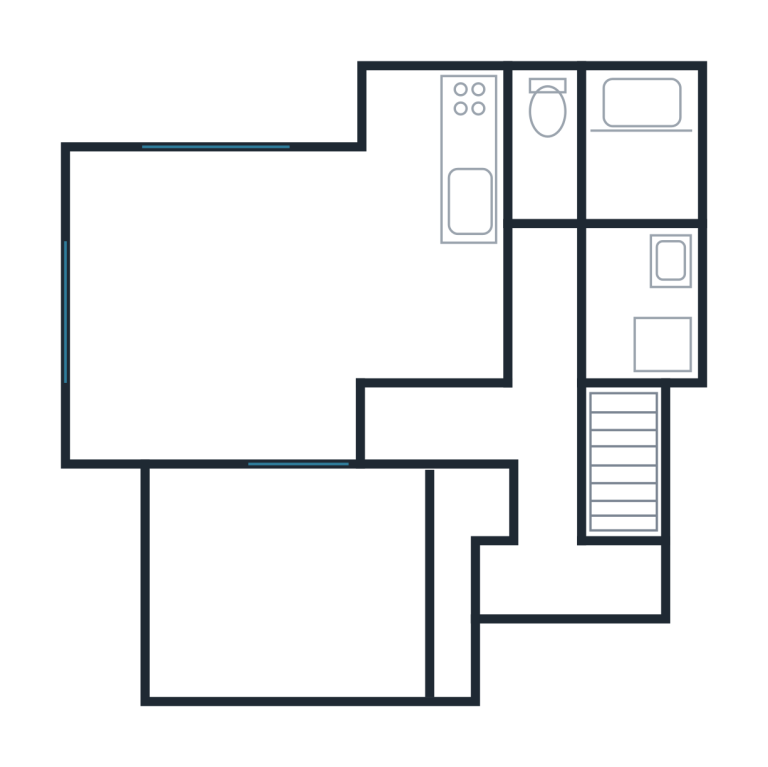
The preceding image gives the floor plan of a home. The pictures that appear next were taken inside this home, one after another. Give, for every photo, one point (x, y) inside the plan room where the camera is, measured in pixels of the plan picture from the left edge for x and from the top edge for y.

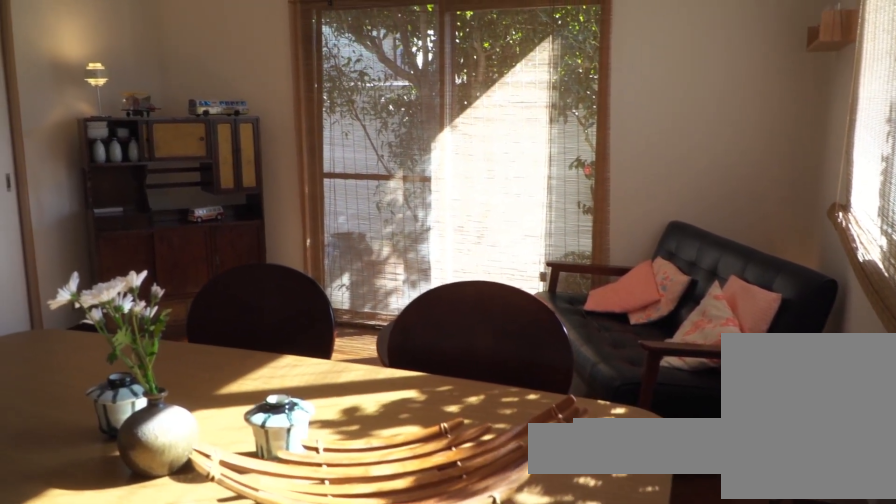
(218, 304)
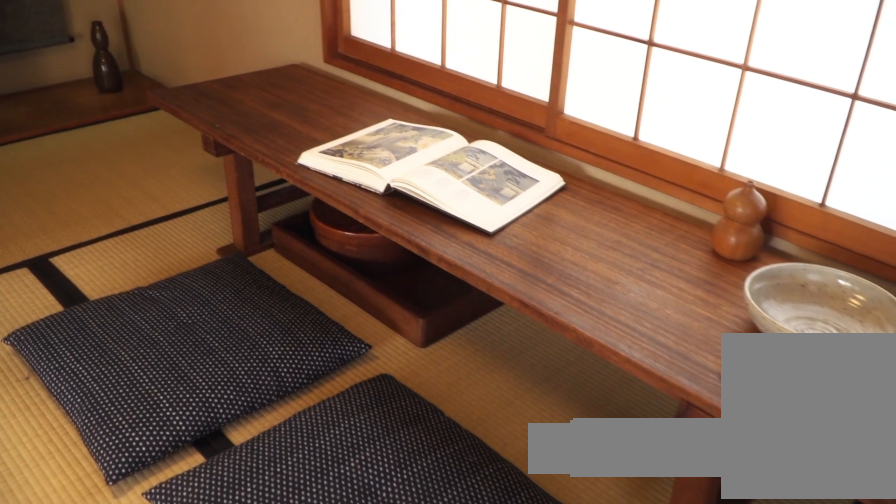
(317, 579)
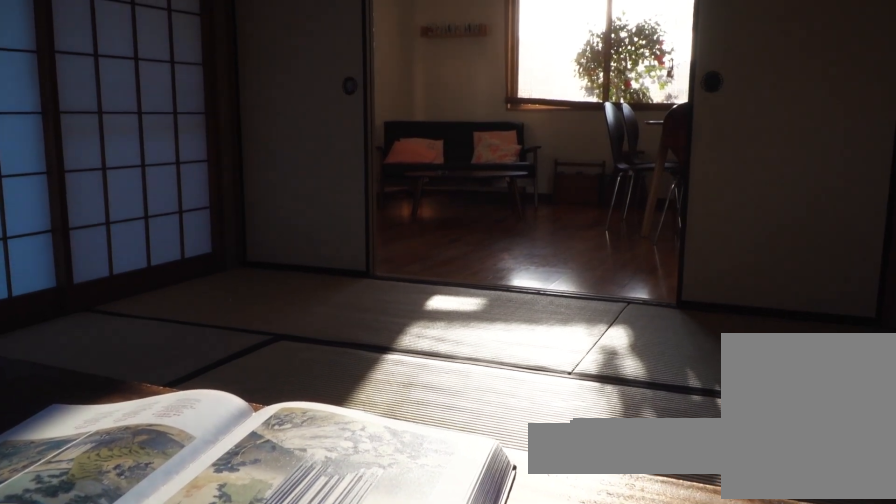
(317, 579)
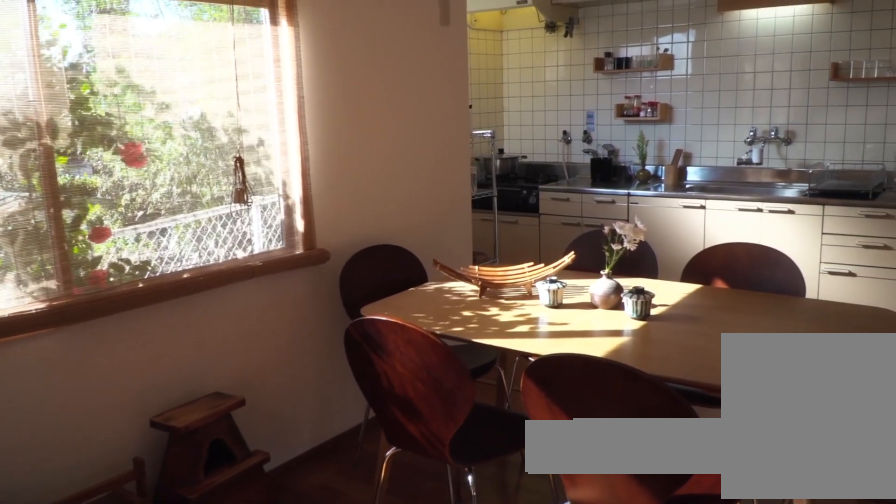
(432, 227)
